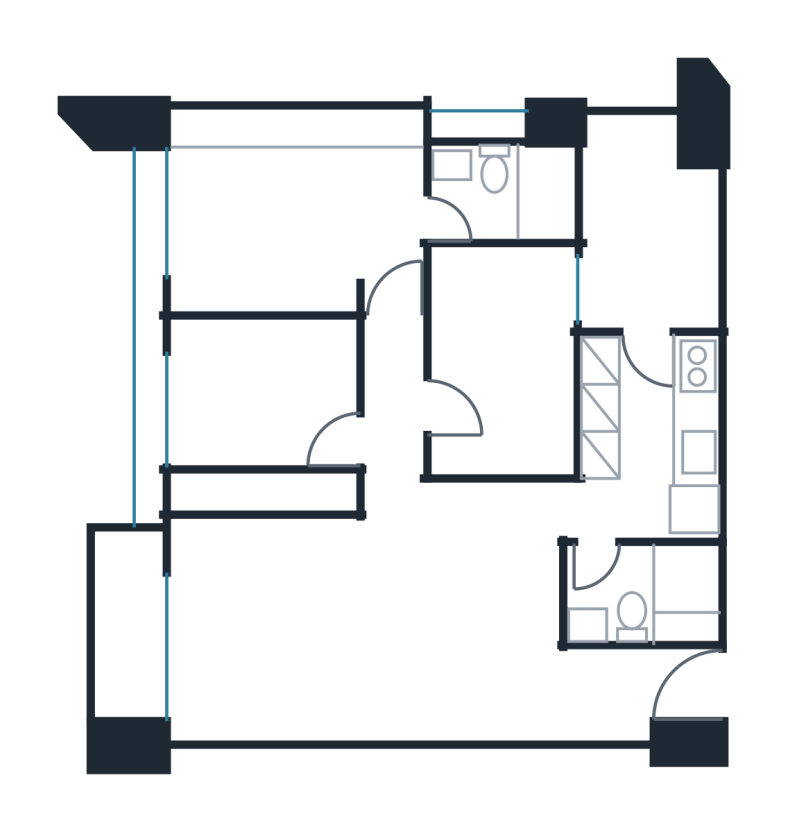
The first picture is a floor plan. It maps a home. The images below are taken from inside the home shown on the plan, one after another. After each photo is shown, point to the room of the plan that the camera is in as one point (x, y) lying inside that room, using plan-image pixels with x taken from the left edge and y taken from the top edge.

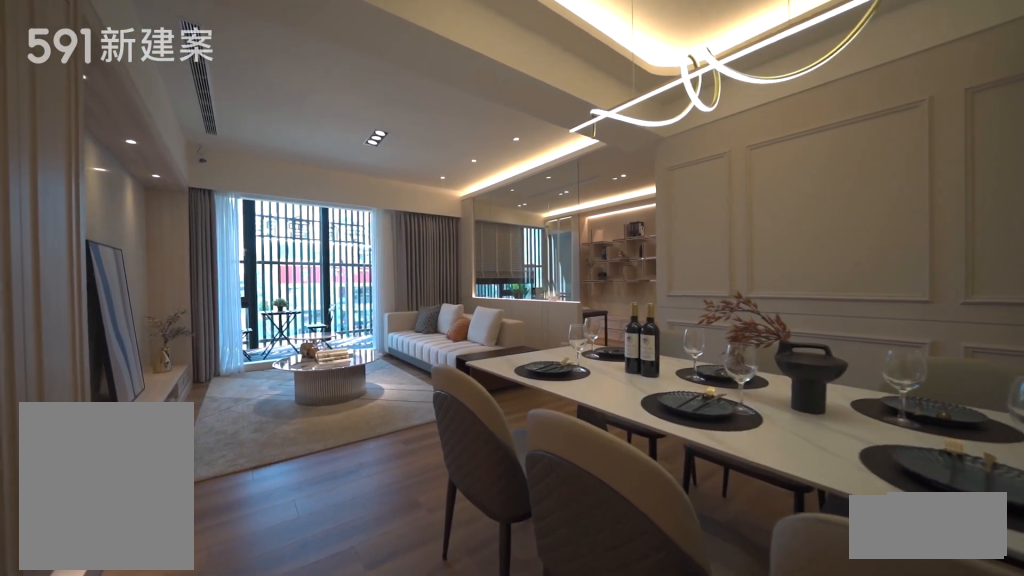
(483, 608)
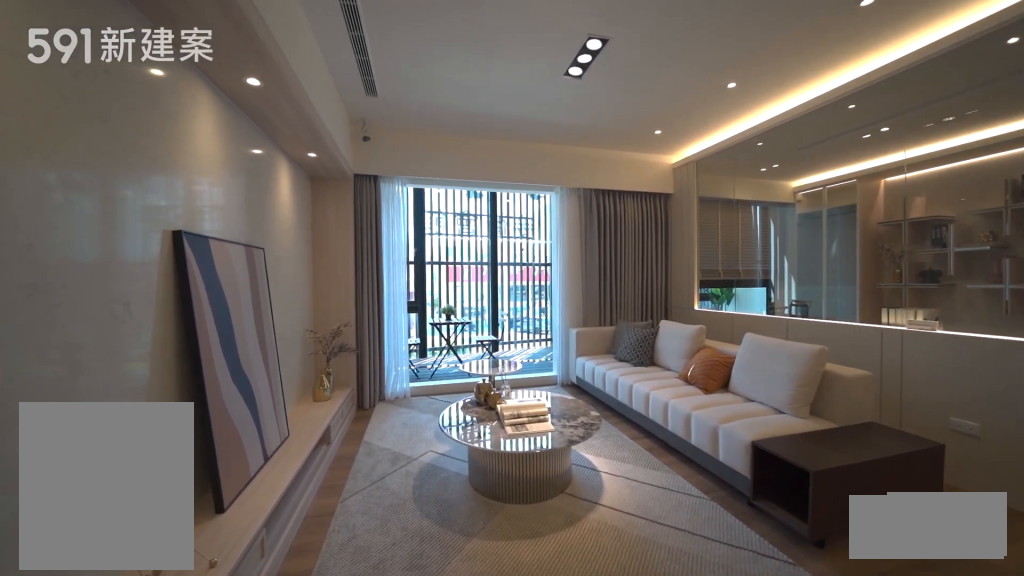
(287, 630)
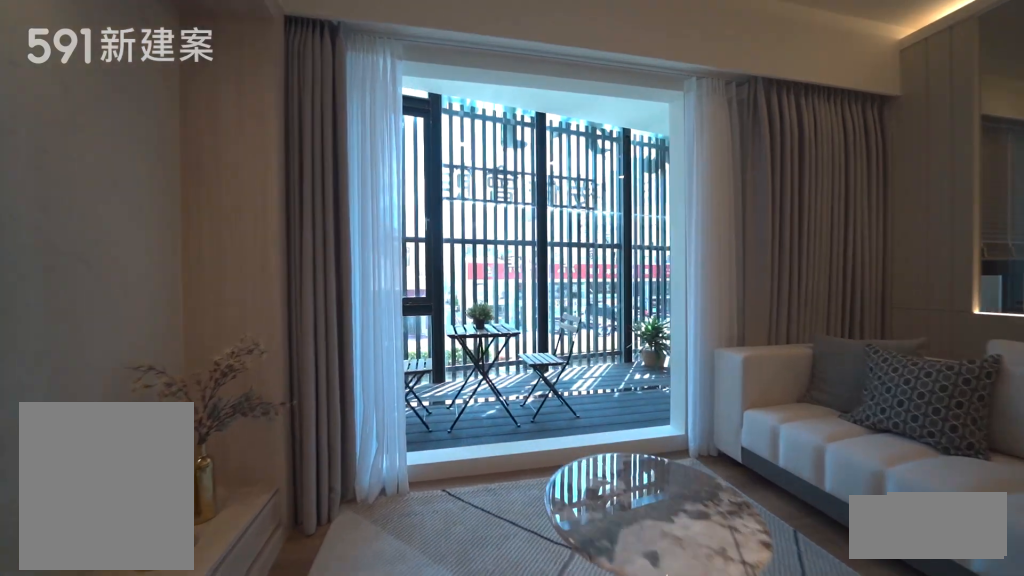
(287, 630)
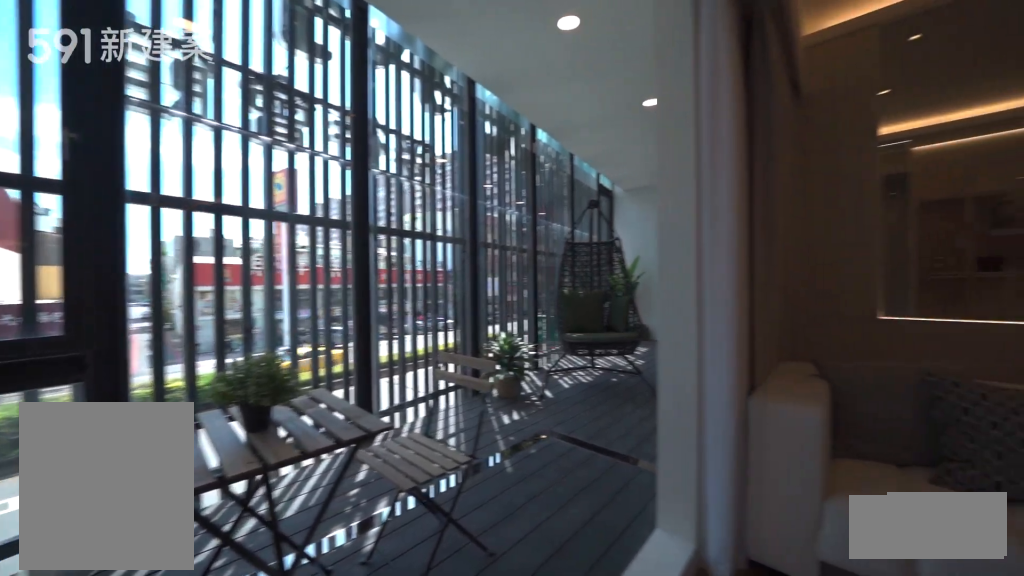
(130, 626)
